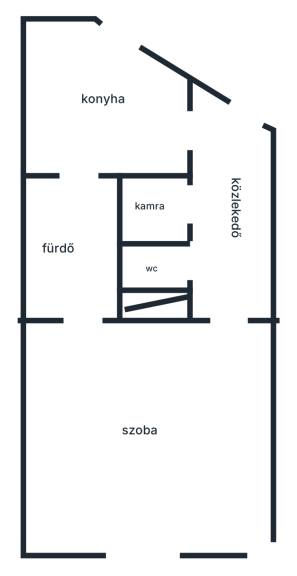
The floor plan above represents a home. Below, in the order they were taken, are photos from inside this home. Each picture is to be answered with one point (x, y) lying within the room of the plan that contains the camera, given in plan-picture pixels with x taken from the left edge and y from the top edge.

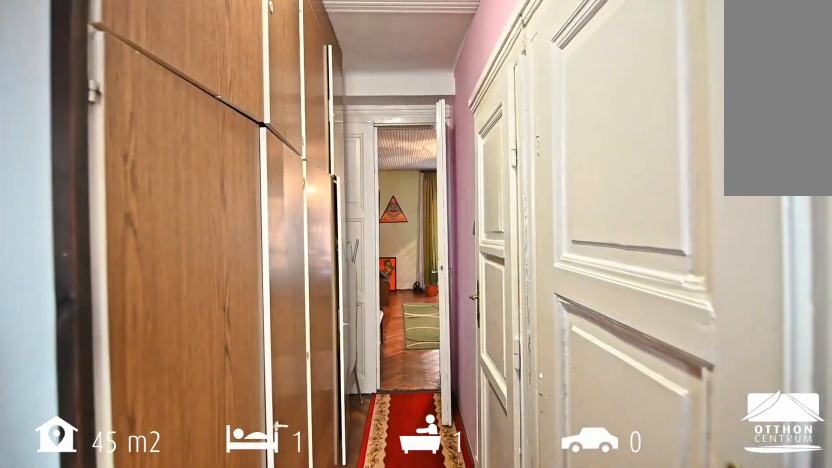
(236, 159)
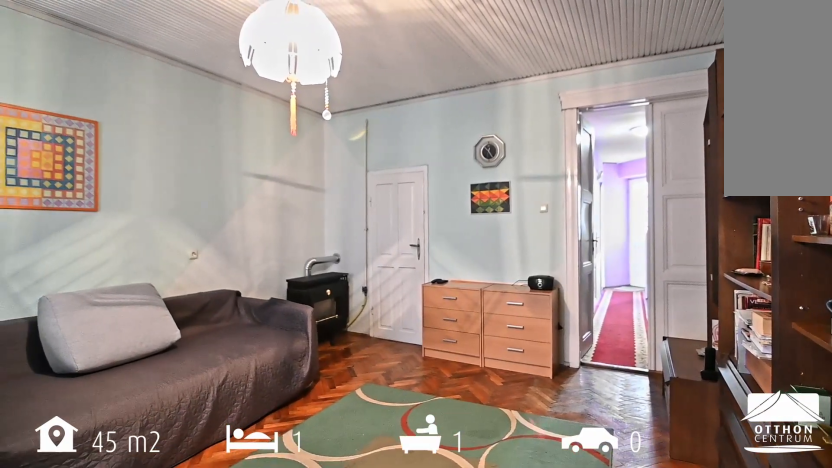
(142, 414)
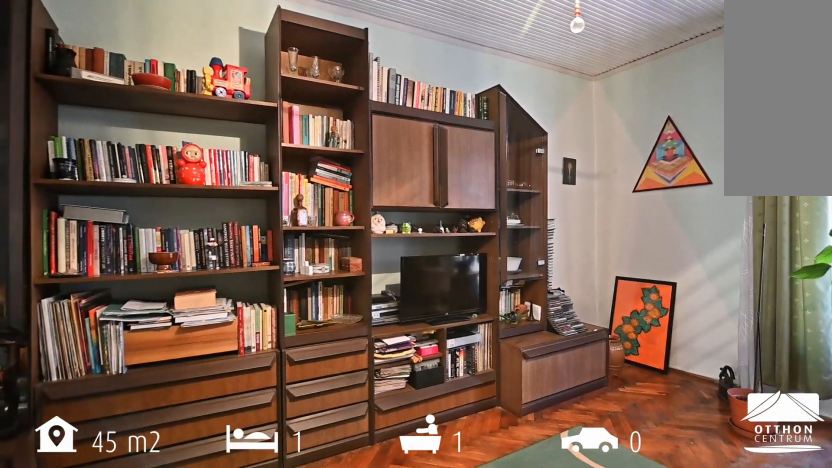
(142, 414)
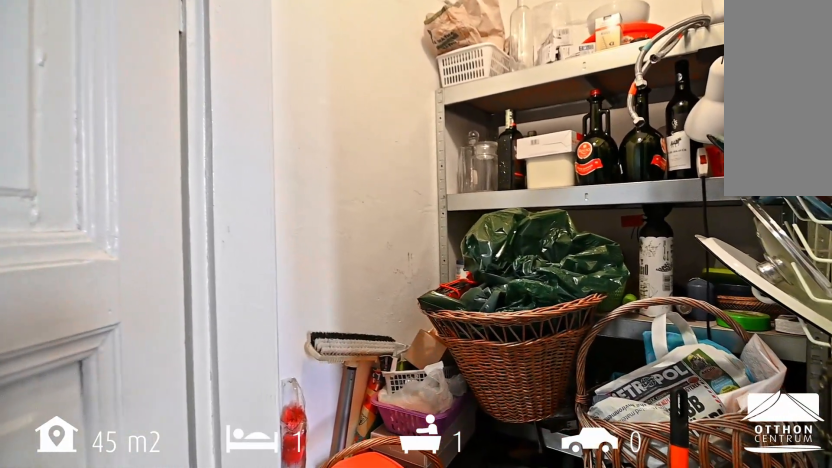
(159, 203)
